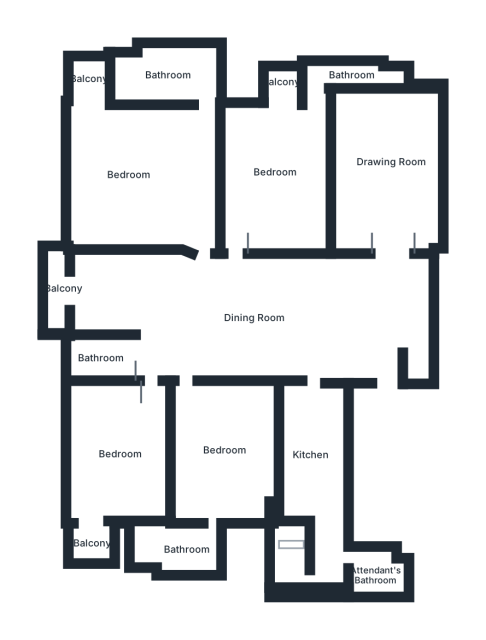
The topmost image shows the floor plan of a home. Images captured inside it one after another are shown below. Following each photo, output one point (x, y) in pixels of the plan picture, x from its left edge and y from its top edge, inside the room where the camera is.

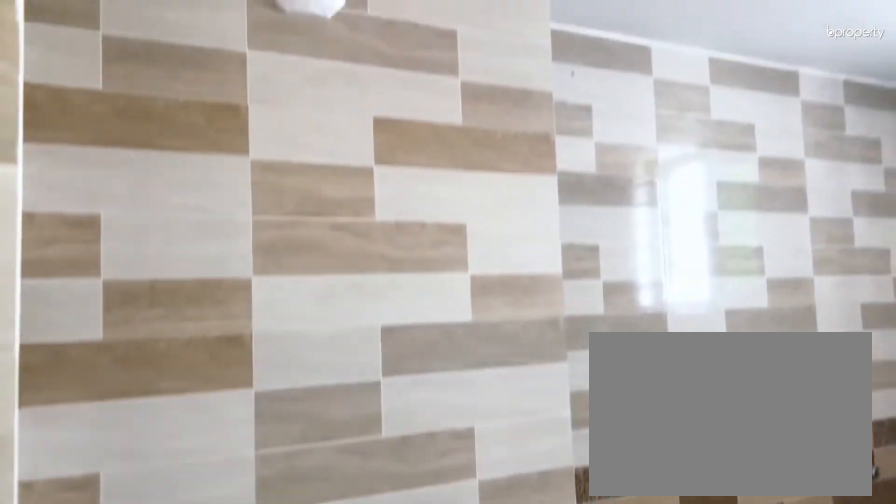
(98, 357)
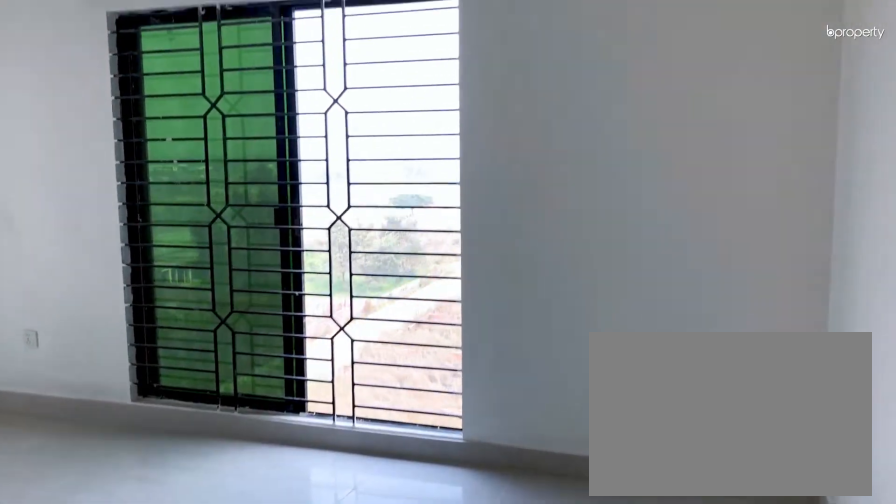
(111, 451)
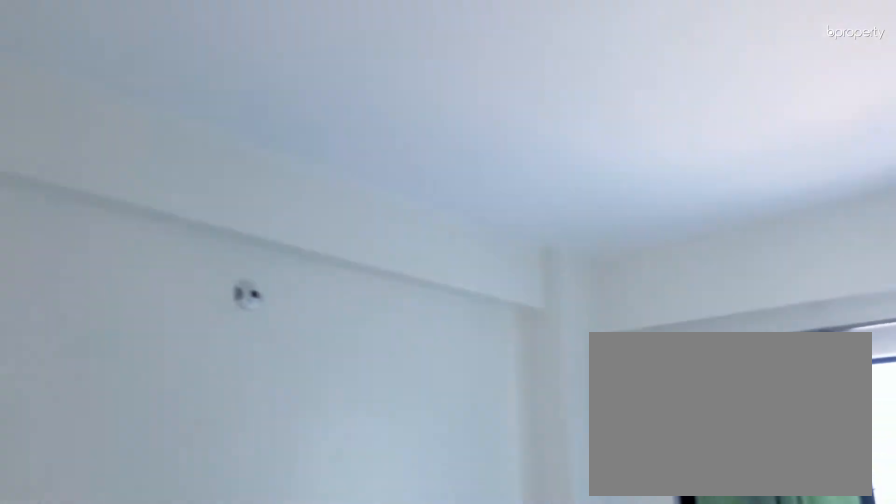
(224, 458)
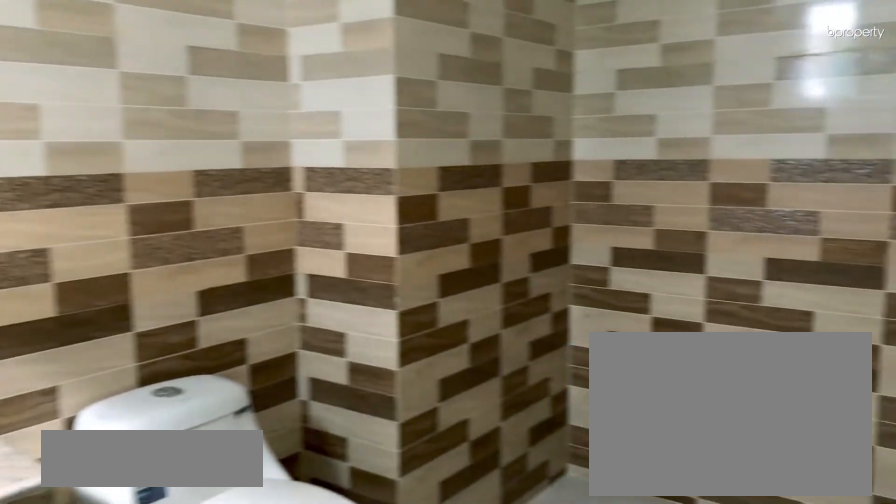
(188, 551)
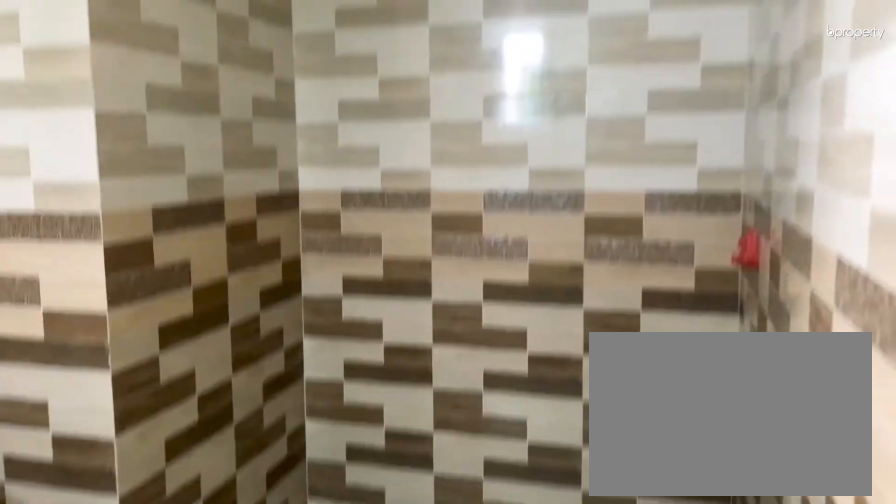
(187, 556)
